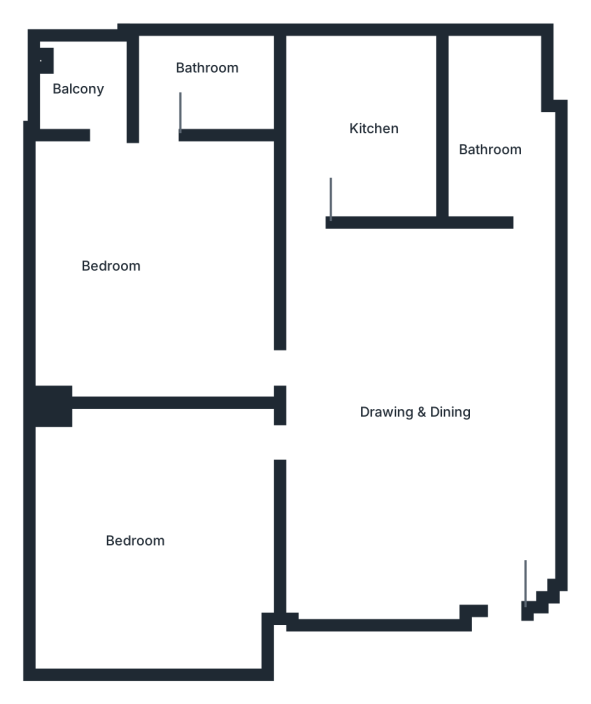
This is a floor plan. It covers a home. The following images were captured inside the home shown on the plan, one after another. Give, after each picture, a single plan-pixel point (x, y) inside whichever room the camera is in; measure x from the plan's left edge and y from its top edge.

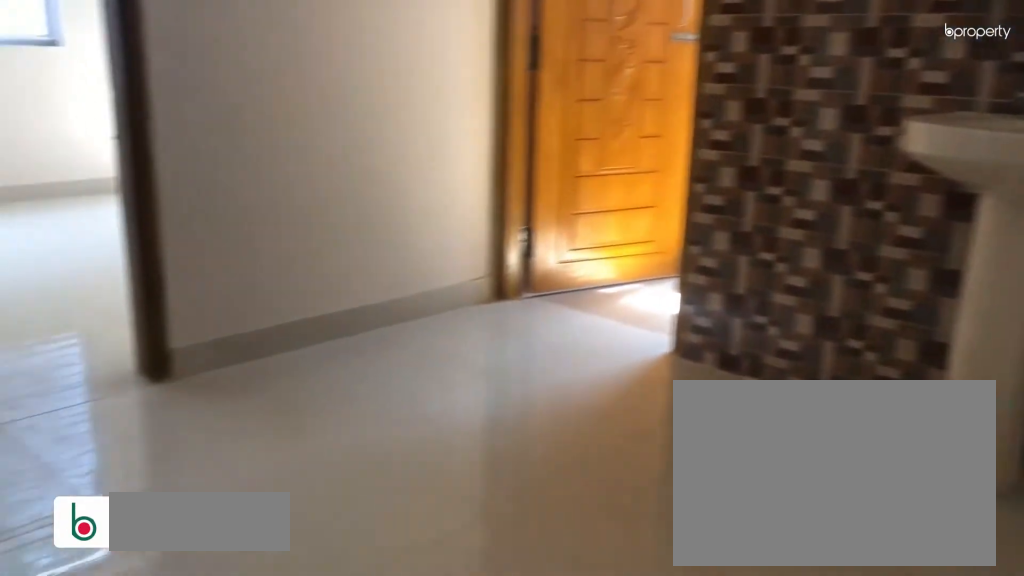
(433, 391)
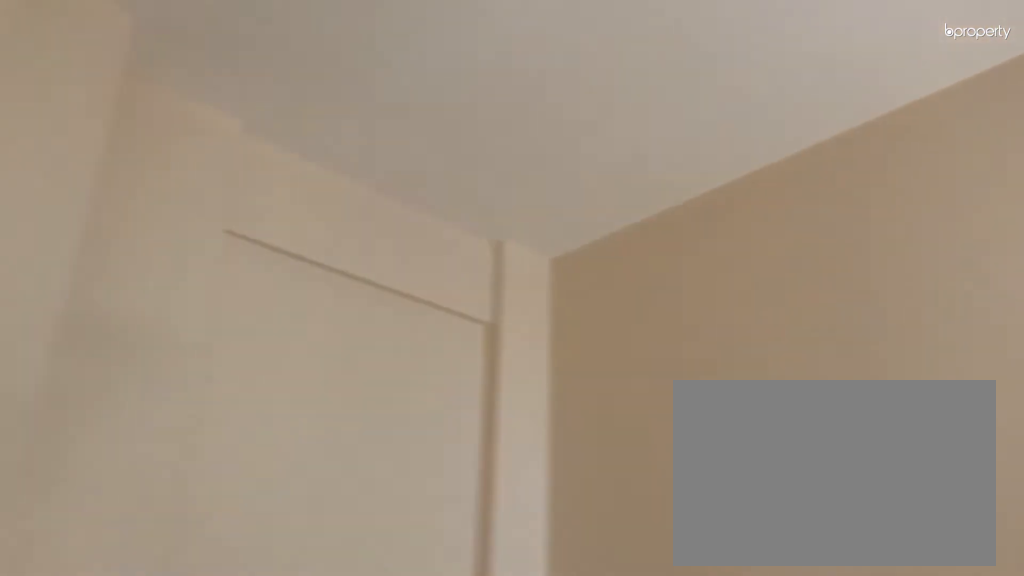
(433, 391)
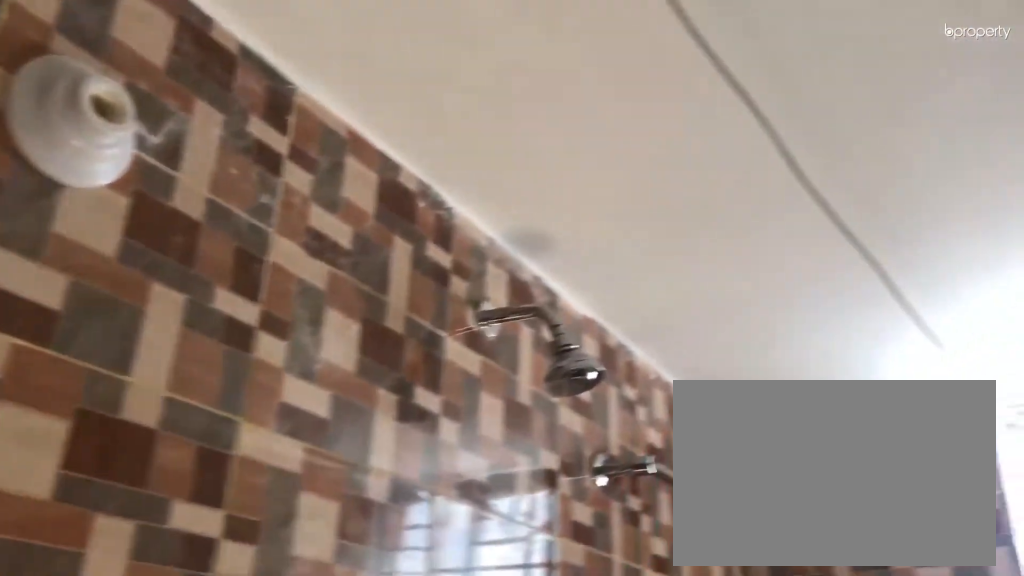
(506, 159)
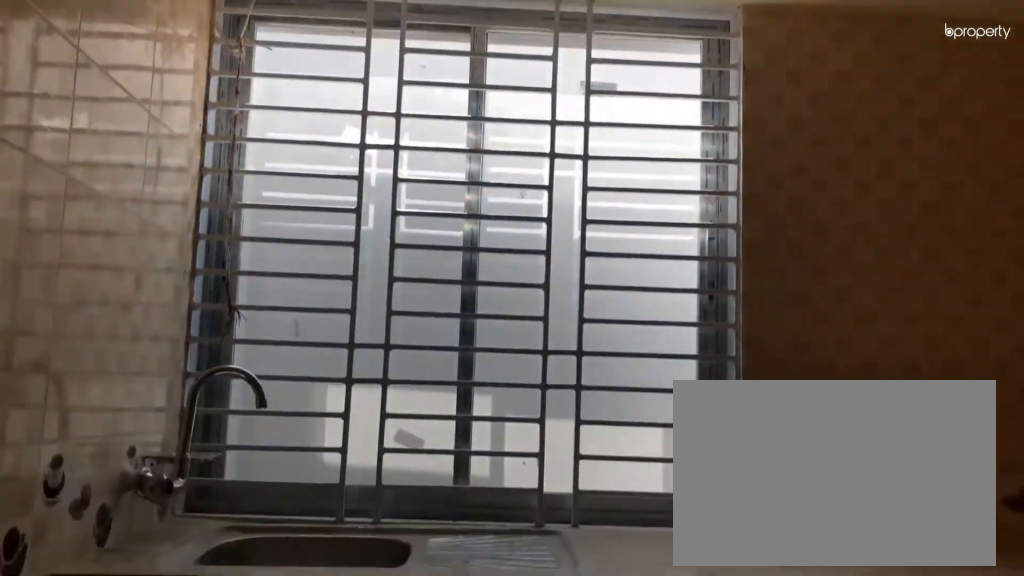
(362, 134)
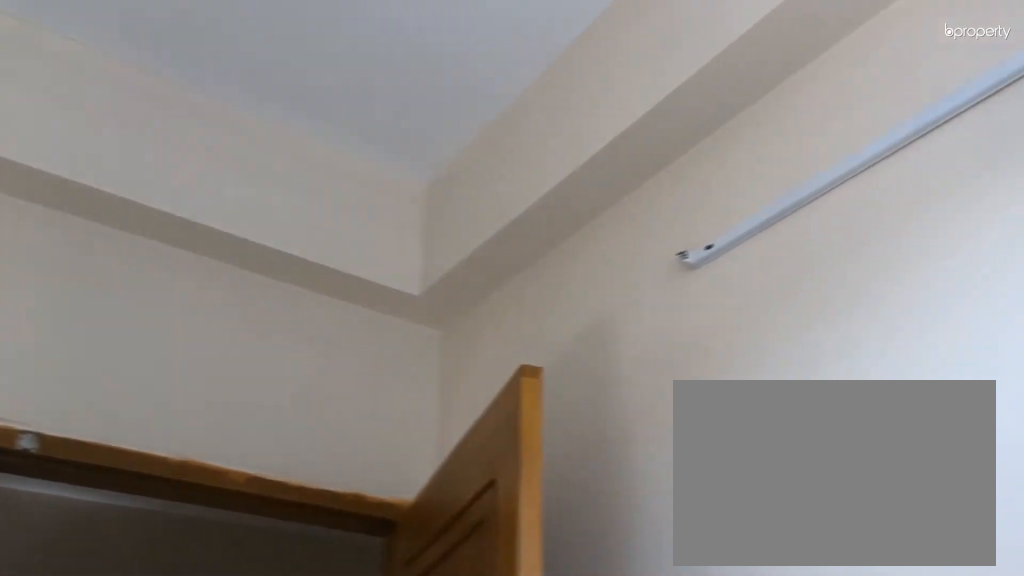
(163, 244)
